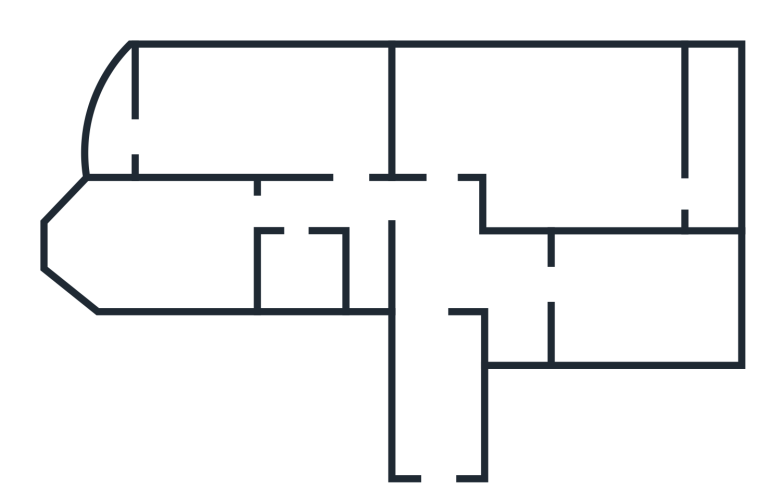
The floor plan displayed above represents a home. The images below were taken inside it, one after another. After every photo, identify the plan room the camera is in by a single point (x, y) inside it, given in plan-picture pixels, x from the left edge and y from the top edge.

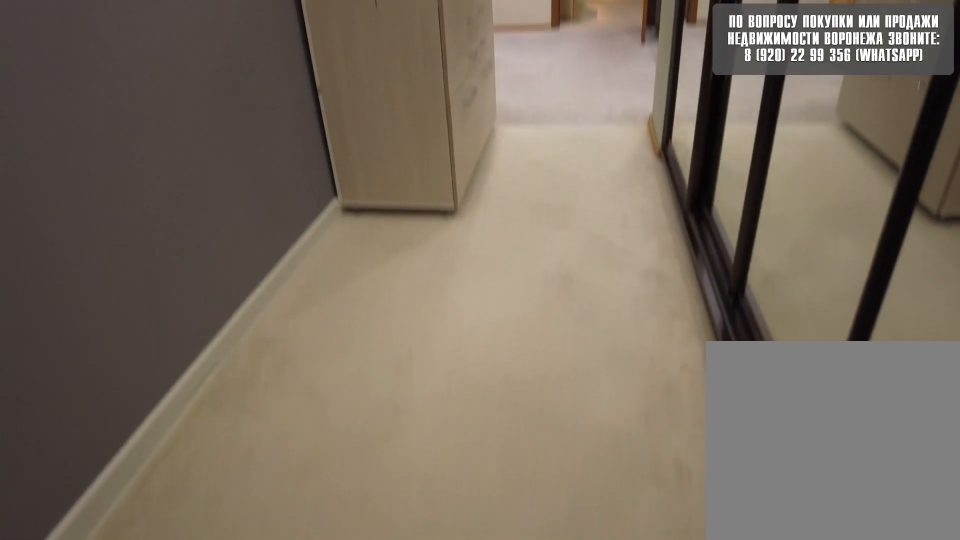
(443, 455)
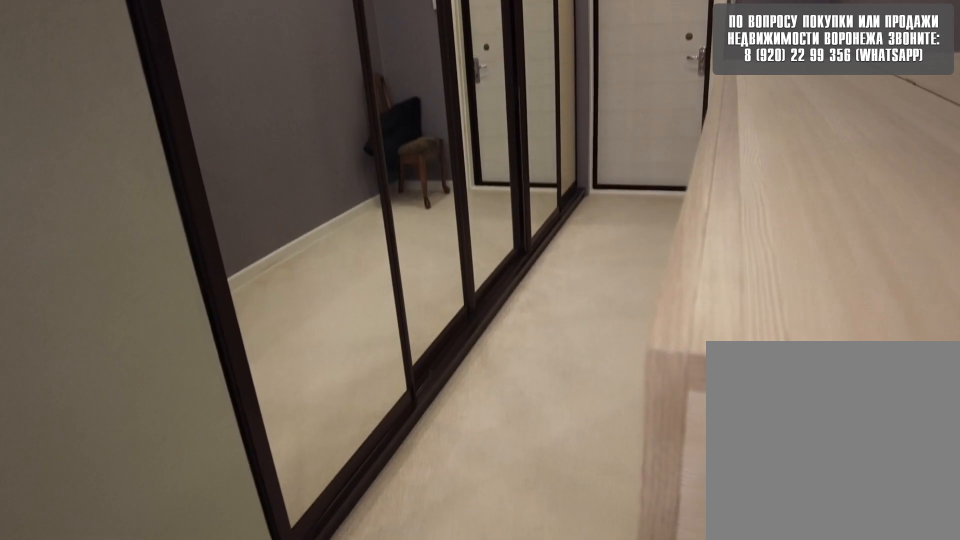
(443, 280)
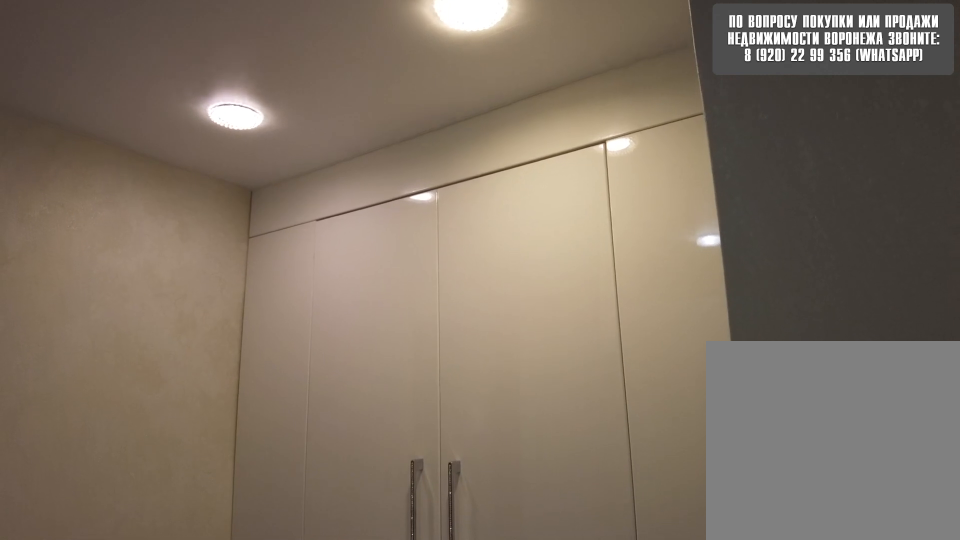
(525, 287)
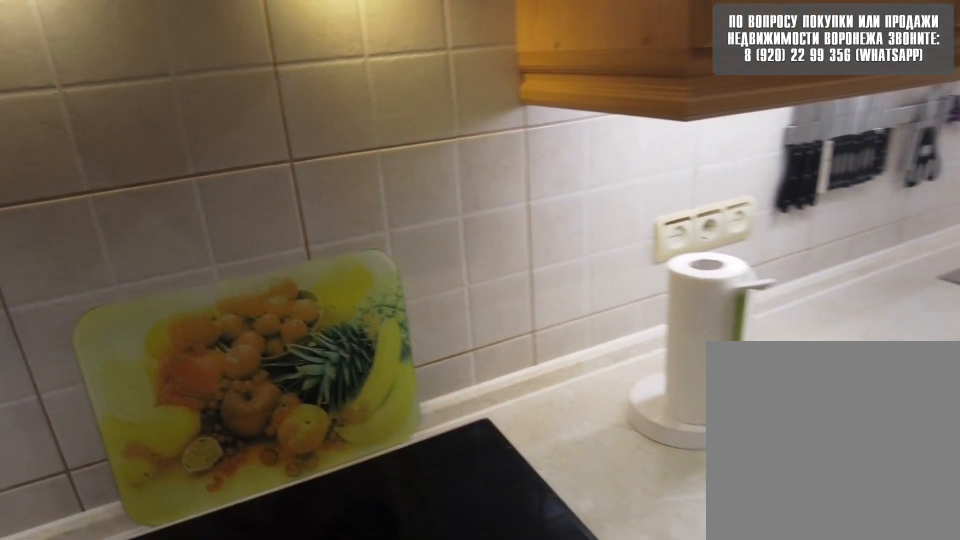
(614, 299)
